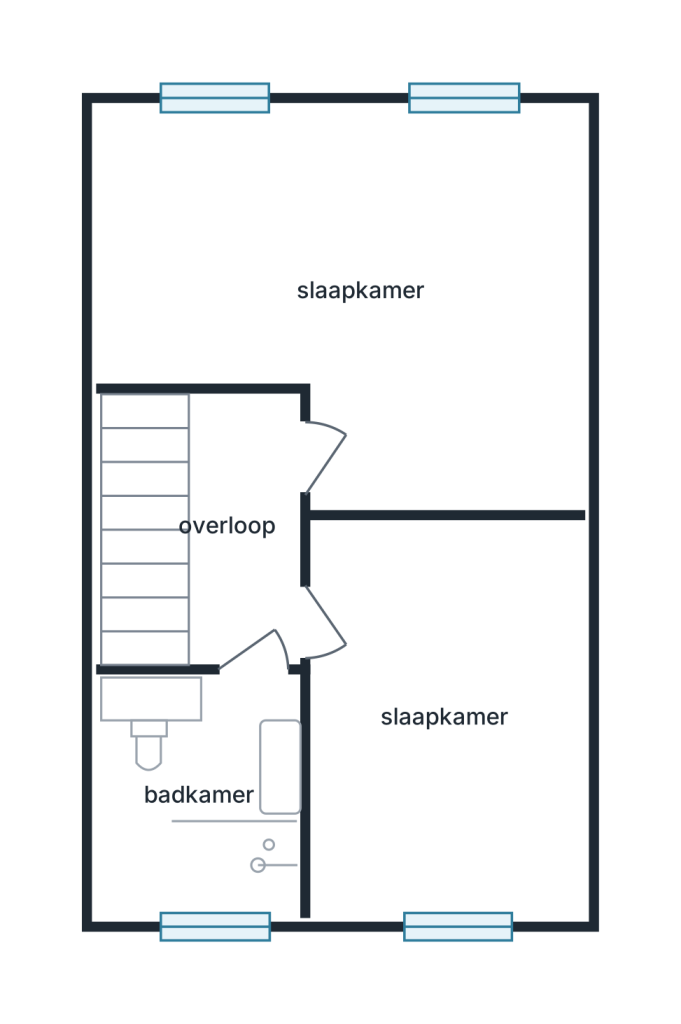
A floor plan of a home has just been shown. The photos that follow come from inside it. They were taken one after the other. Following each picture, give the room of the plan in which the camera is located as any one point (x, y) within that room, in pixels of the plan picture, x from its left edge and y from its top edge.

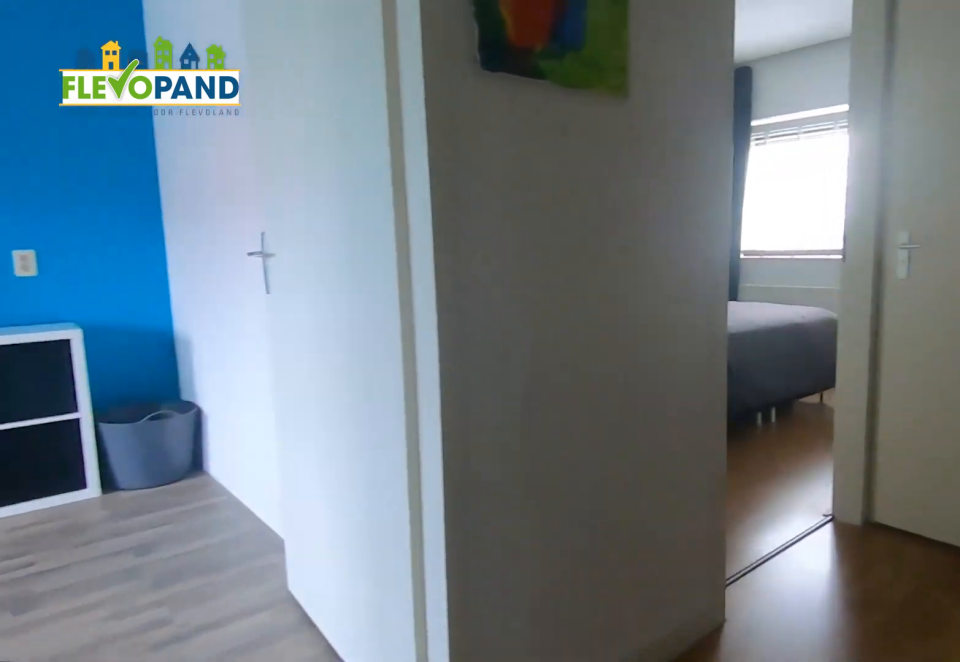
(231, 455)
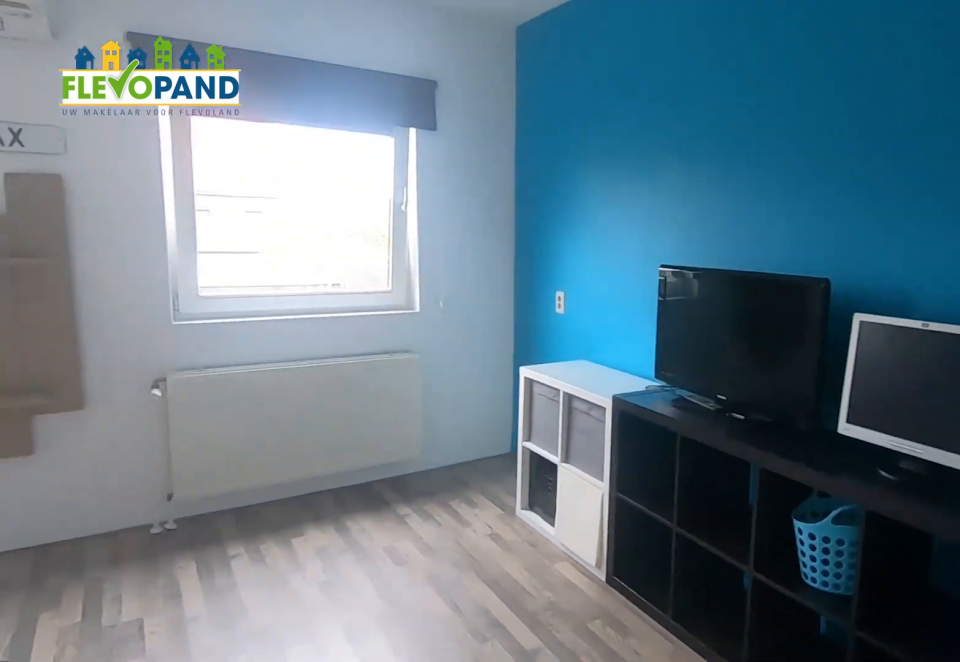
(304, 220)
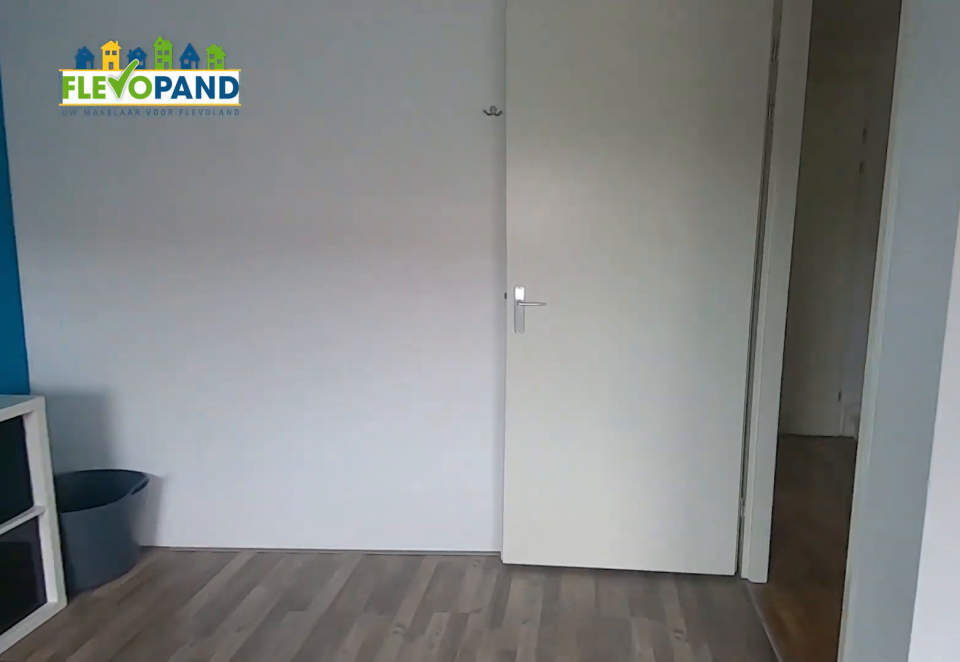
(304, 220)
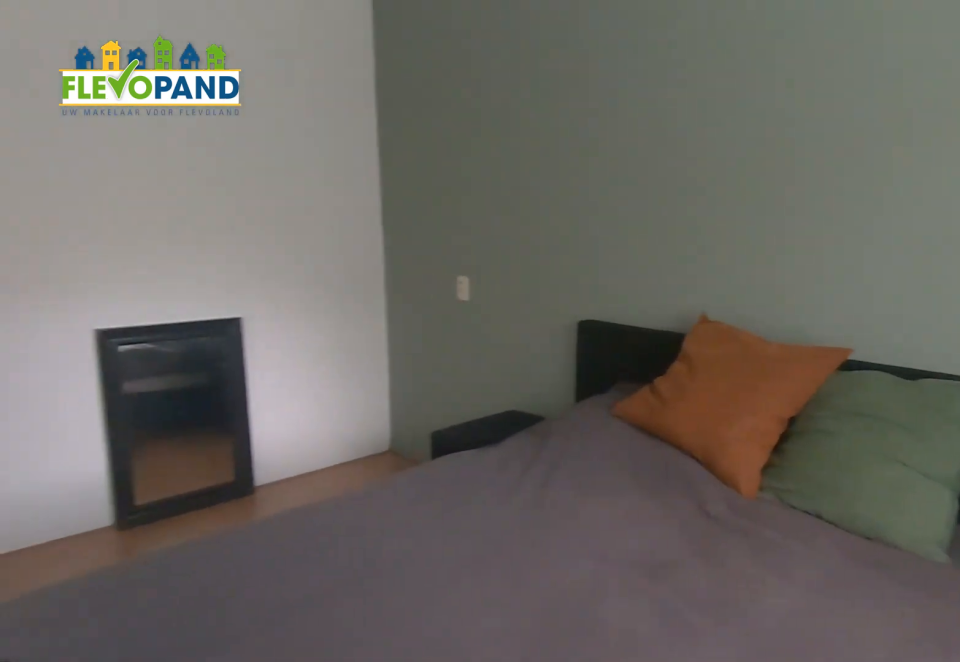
(445, 715)
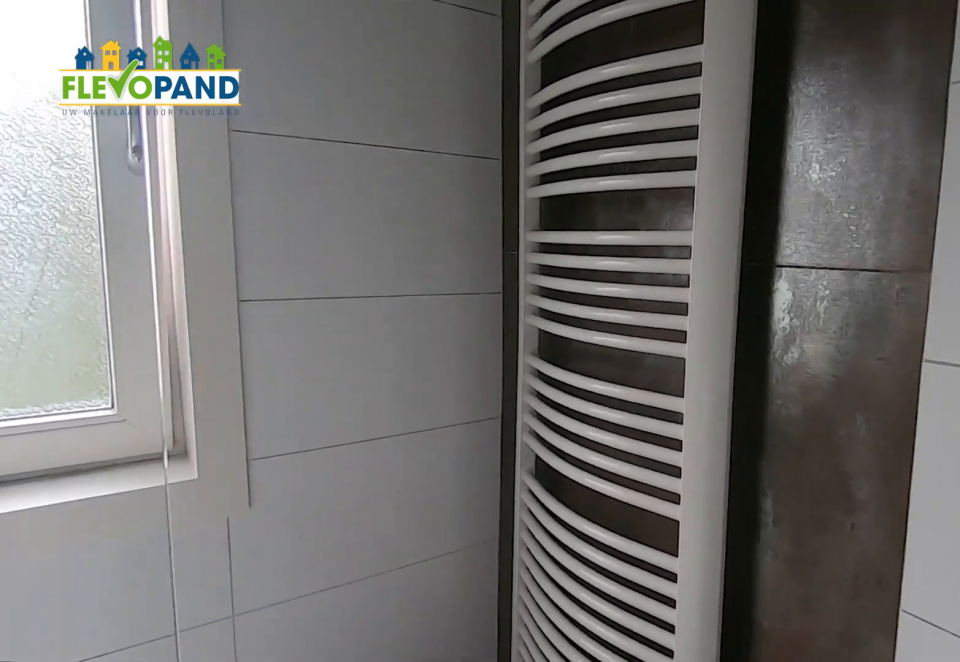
(152, 711)
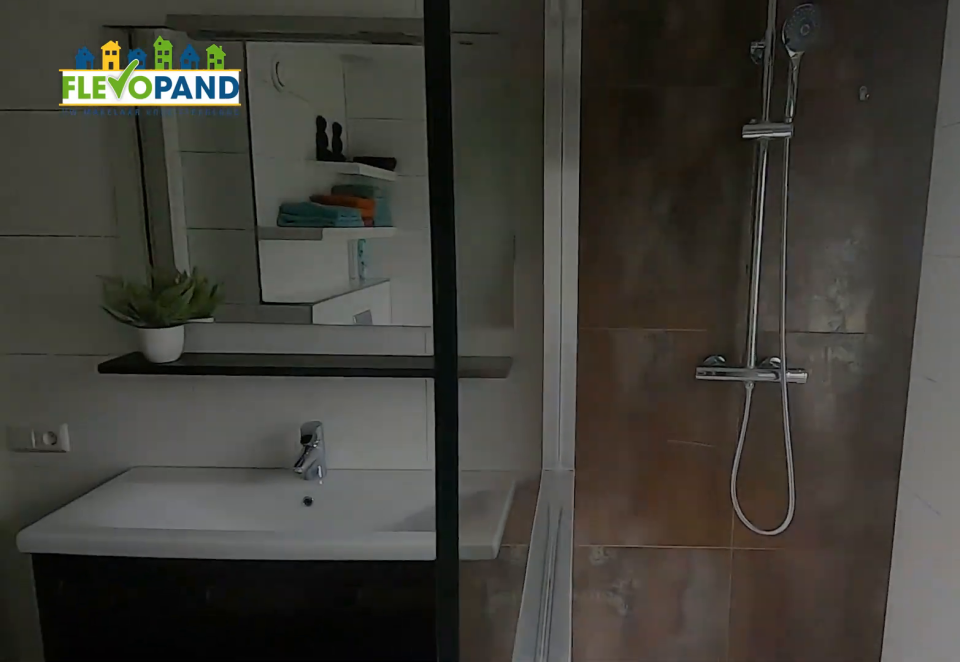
(152, 711)
